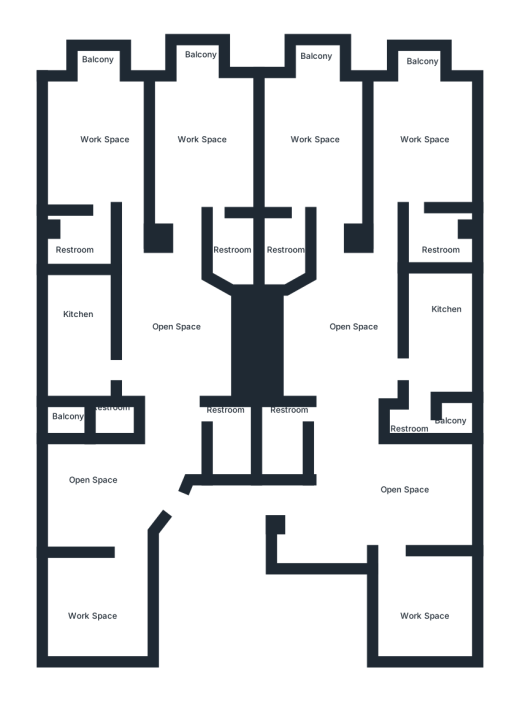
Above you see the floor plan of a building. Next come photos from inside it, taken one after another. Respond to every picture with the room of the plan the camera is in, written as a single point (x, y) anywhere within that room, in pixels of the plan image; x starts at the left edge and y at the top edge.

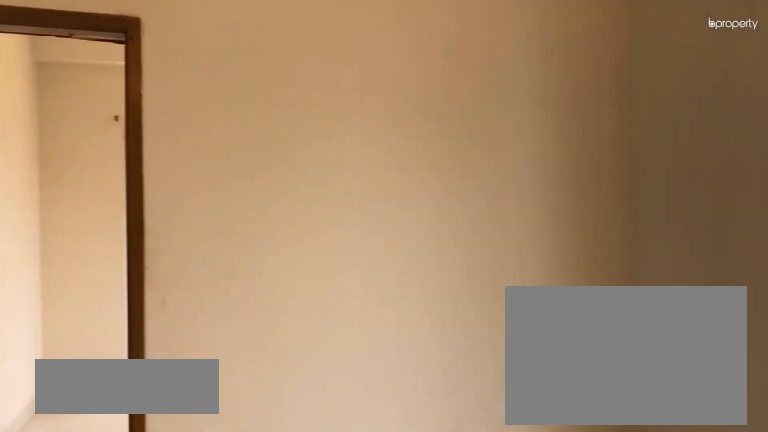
(121, 491)
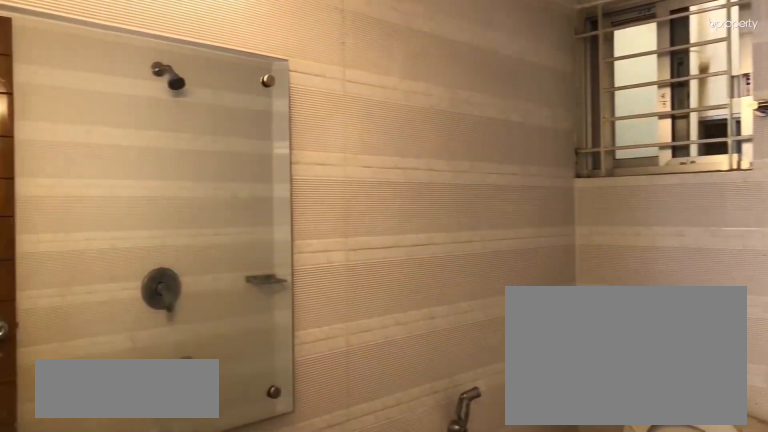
(231, 247)
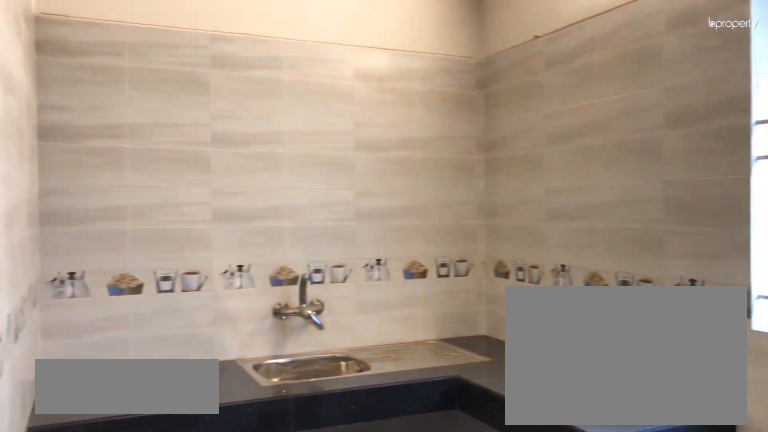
(440, 337)
